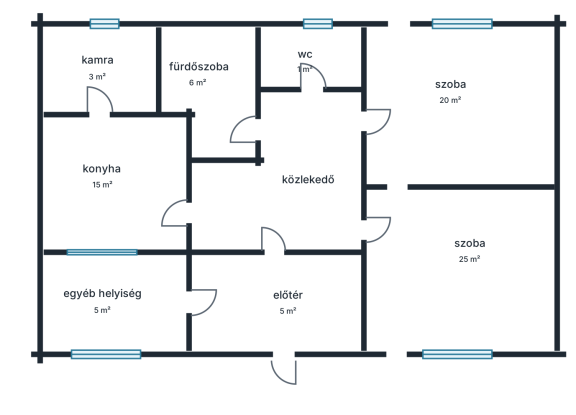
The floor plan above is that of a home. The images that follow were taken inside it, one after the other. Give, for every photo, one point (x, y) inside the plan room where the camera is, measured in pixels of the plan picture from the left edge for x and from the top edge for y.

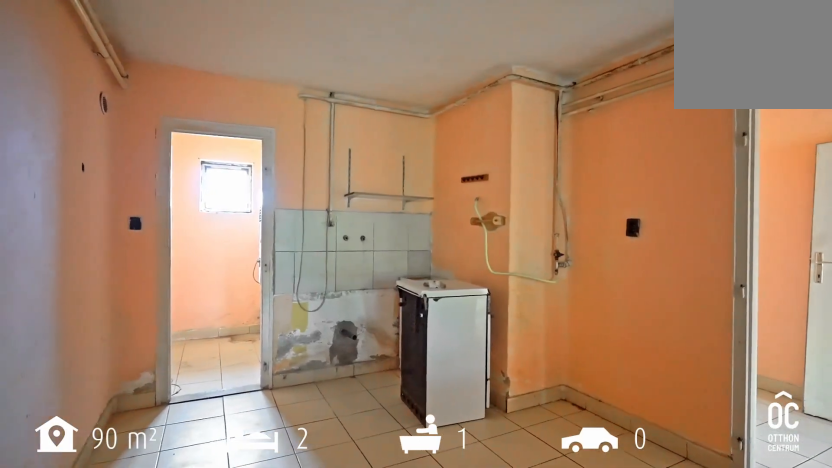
(118, 191)
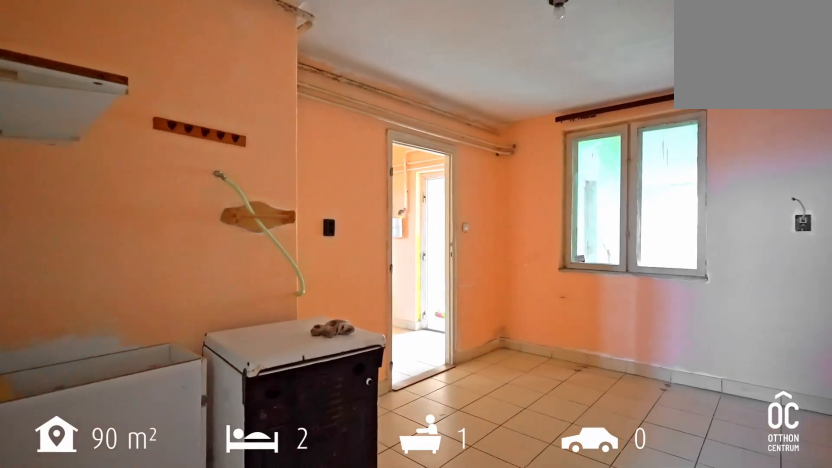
(118, 191)
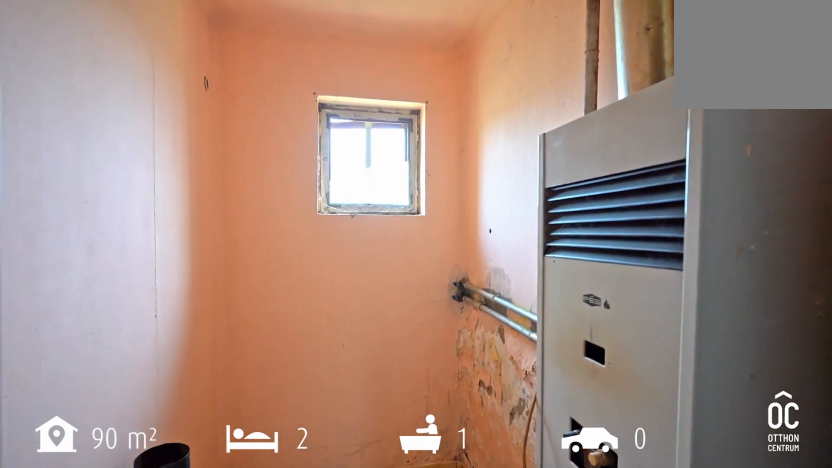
(106, 74)
